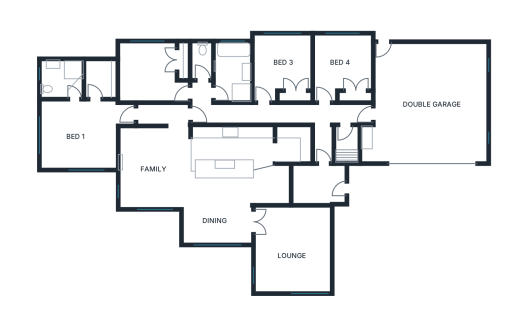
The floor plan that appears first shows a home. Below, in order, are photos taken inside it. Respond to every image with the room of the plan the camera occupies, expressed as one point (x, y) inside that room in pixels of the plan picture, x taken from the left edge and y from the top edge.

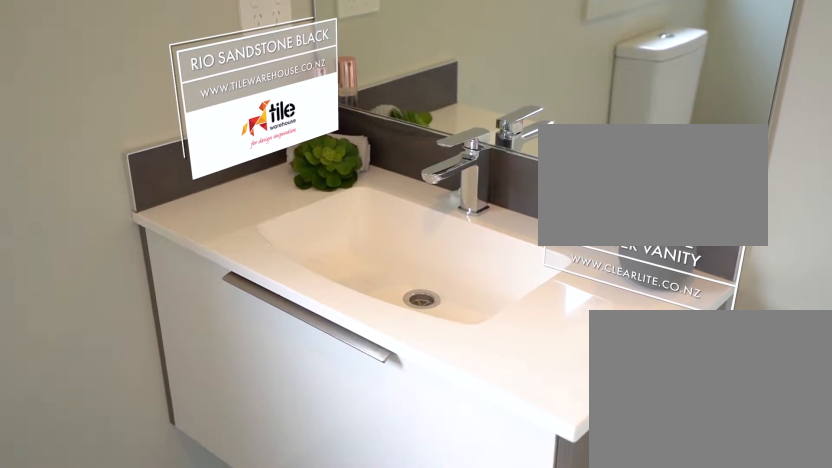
(63, 79)
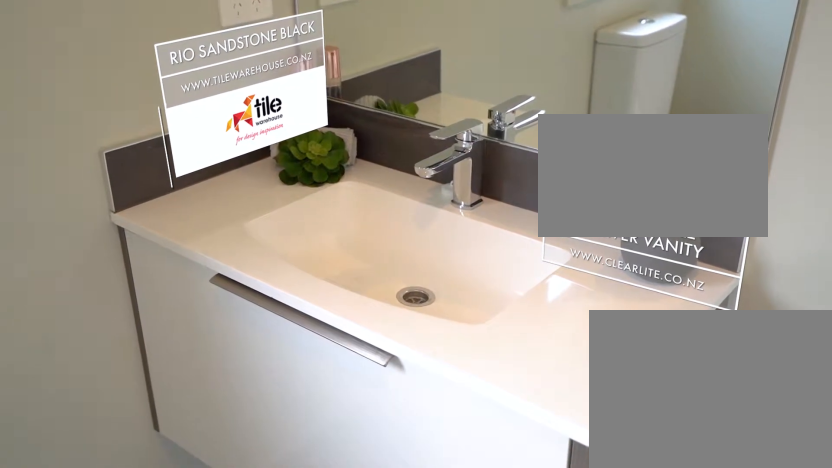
(63, 79)
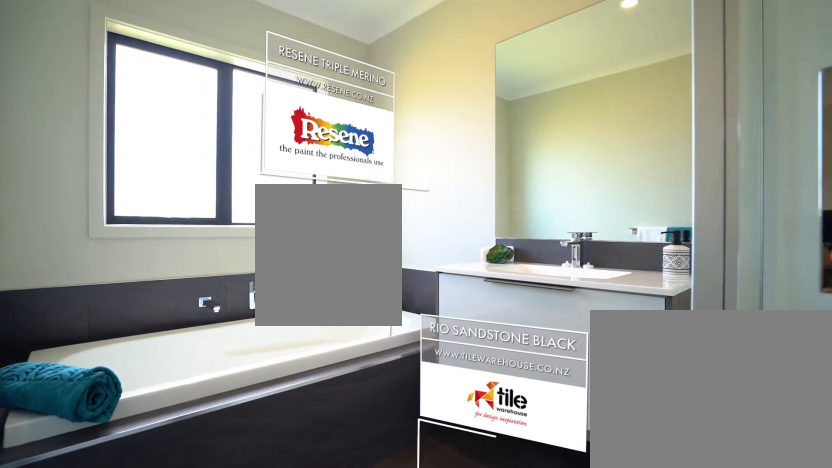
(232, 72)
